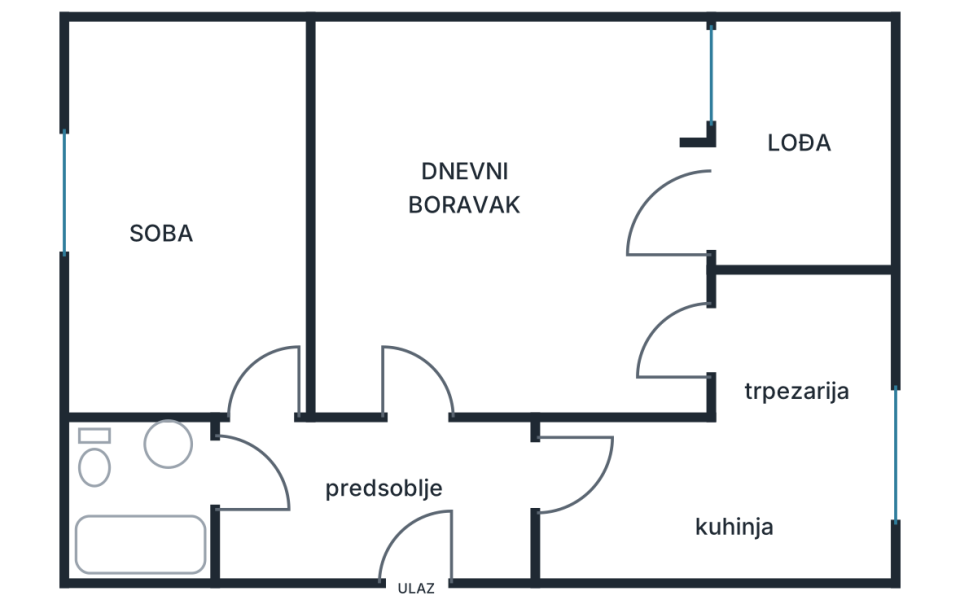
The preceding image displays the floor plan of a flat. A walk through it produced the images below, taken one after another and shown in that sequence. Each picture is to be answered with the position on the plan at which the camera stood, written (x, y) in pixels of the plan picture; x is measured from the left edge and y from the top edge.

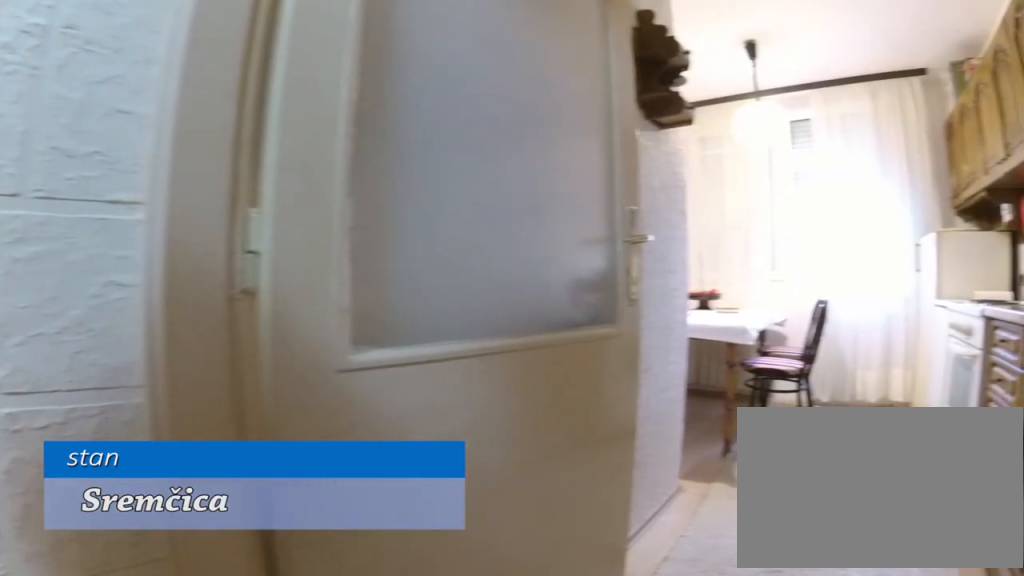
(458, 510)
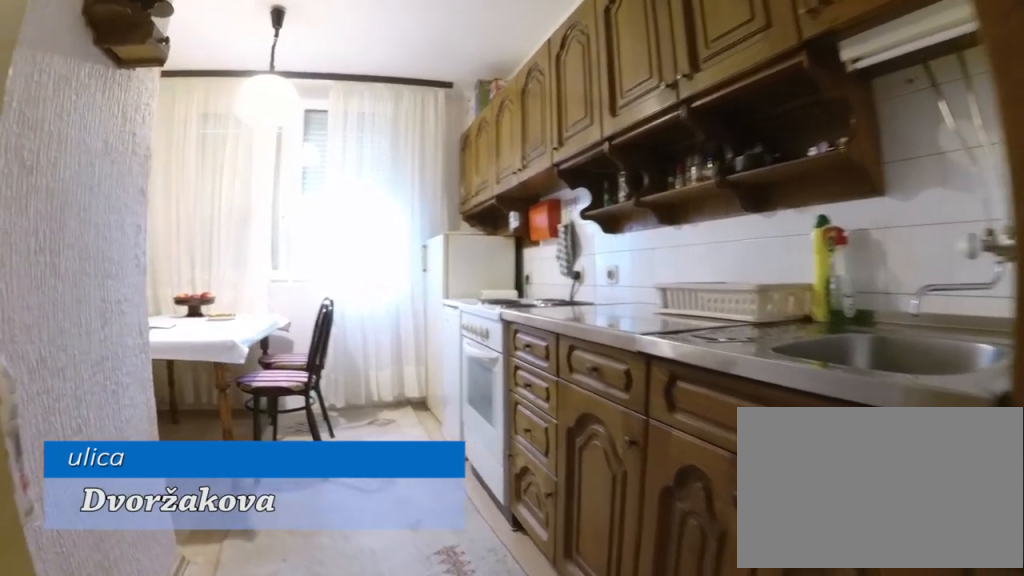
(528, 488)
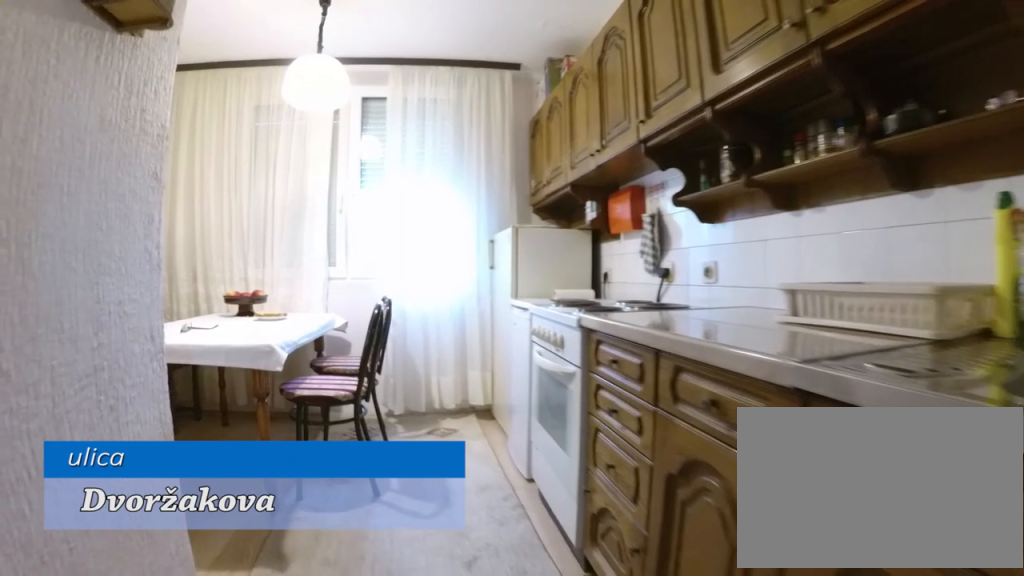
(562, 488)
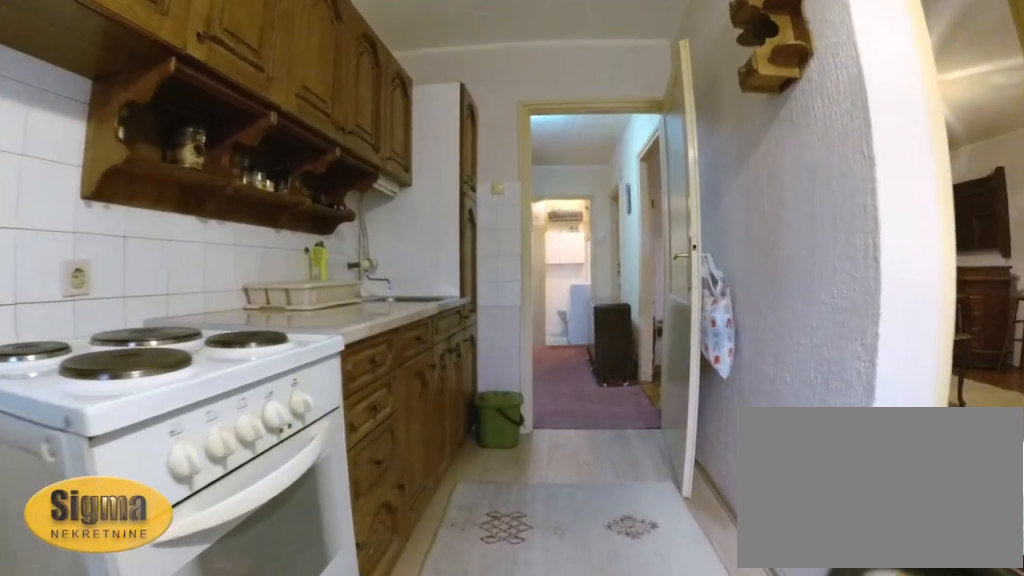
(795, 475)
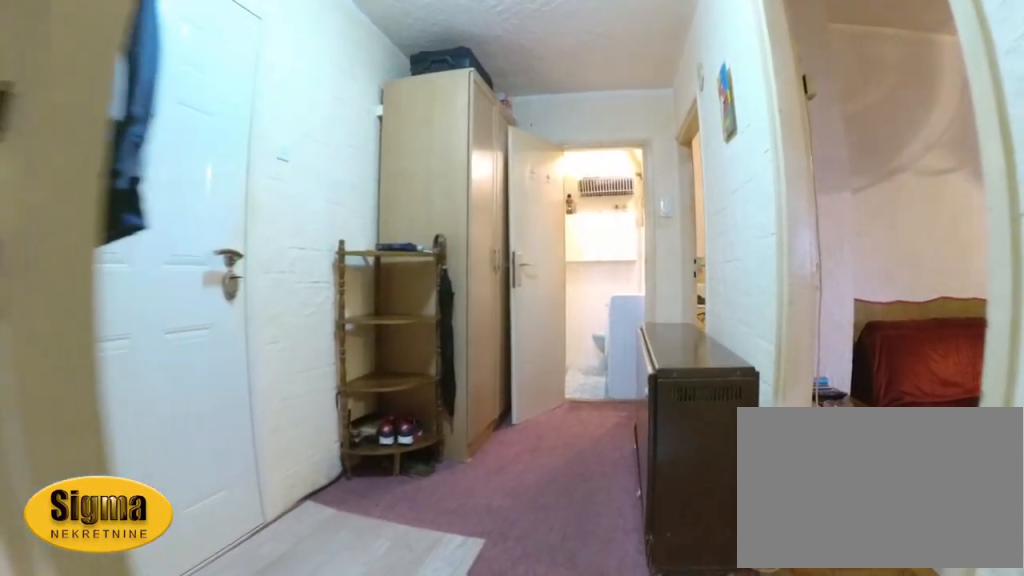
(561, 475)
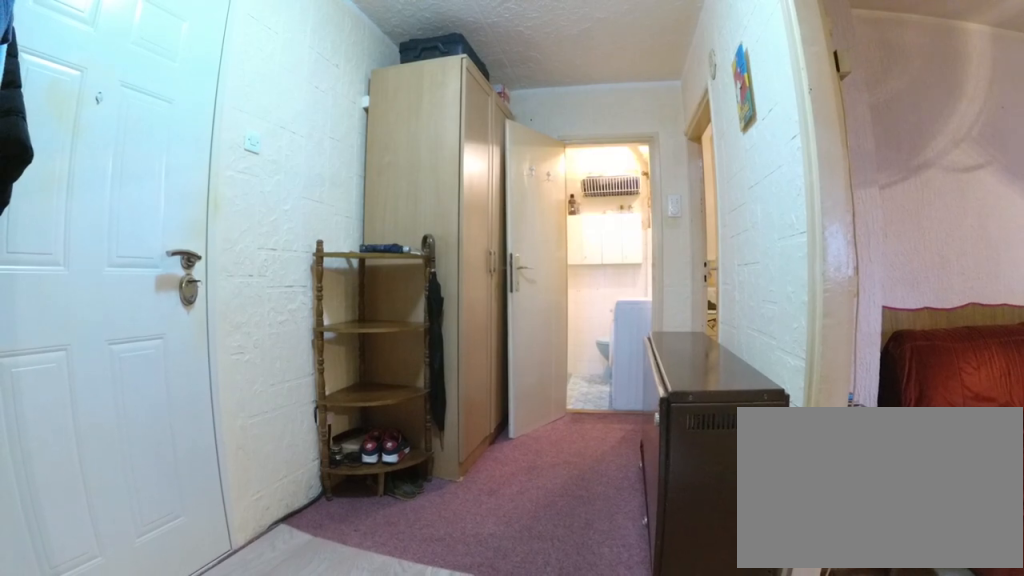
(522, 475)
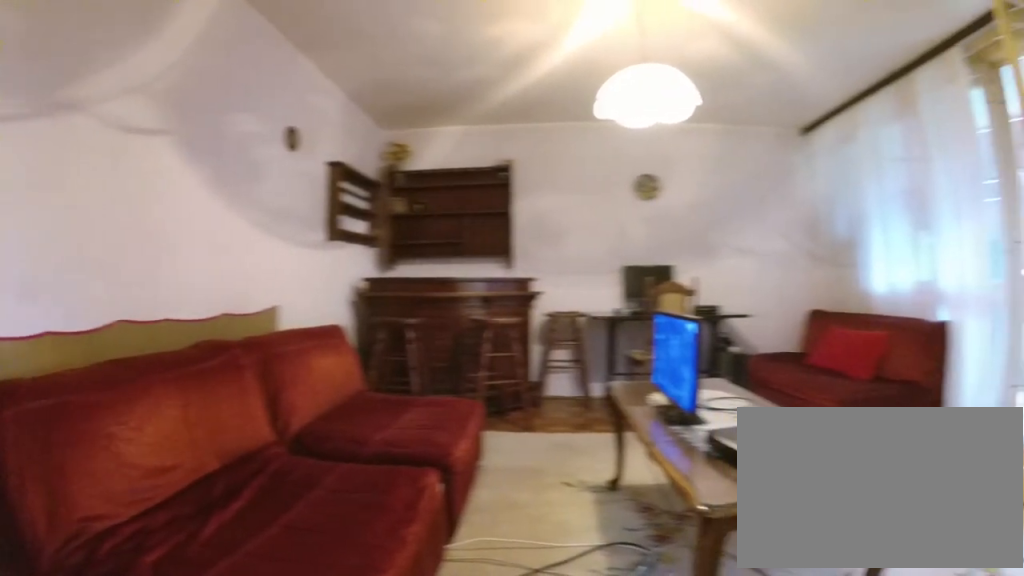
(431, 448)
